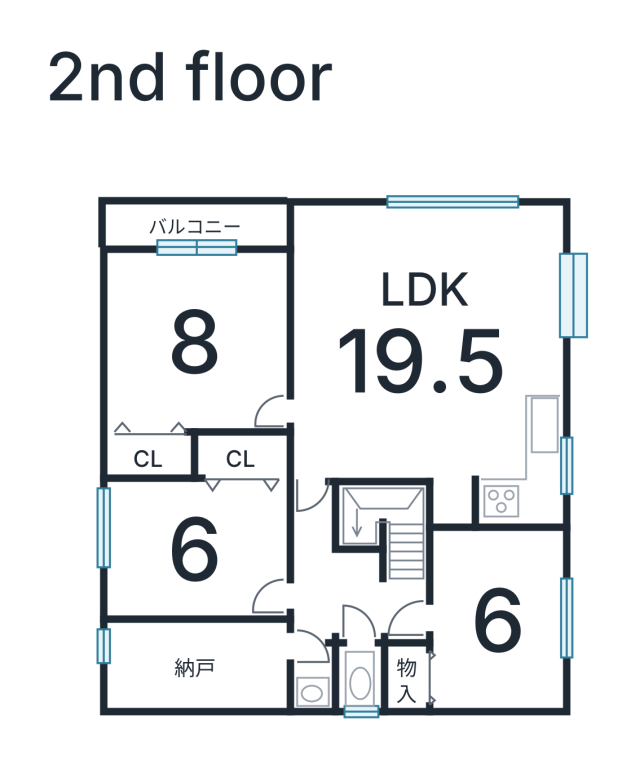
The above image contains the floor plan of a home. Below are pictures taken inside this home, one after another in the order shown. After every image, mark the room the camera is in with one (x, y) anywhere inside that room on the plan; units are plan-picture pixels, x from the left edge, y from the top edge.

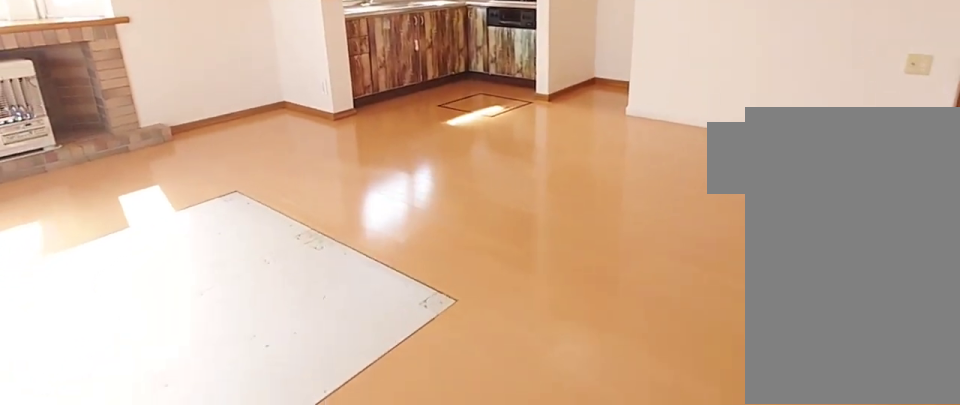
(416, 330)
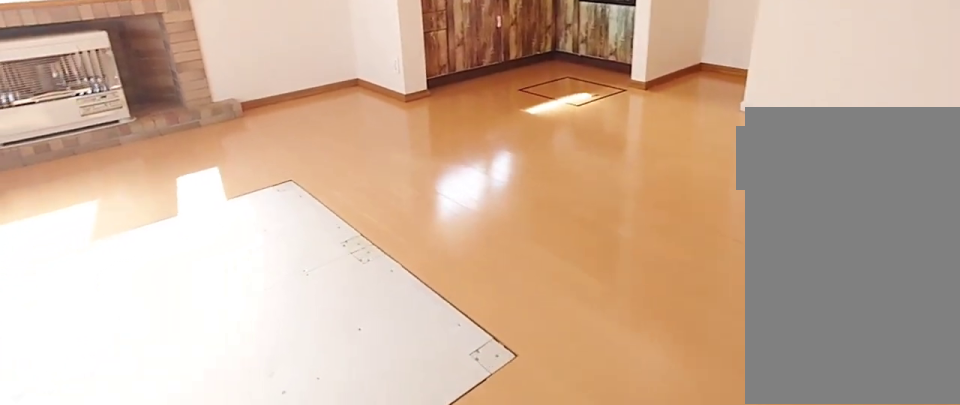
(416, 330)
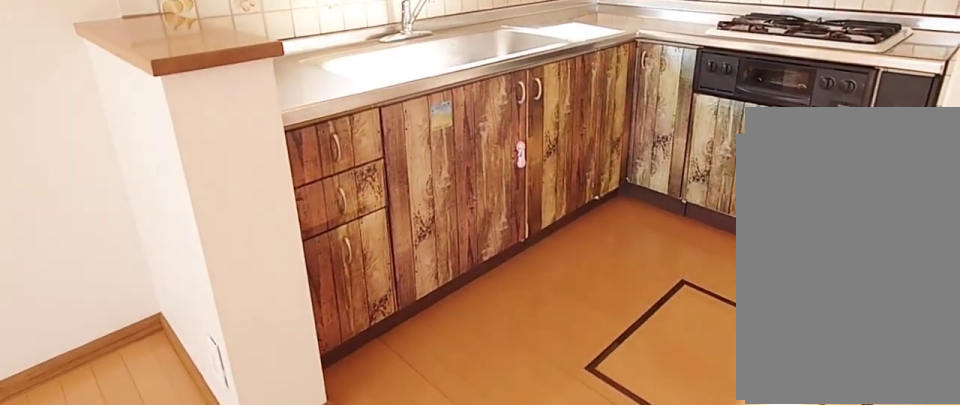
(482, 463)
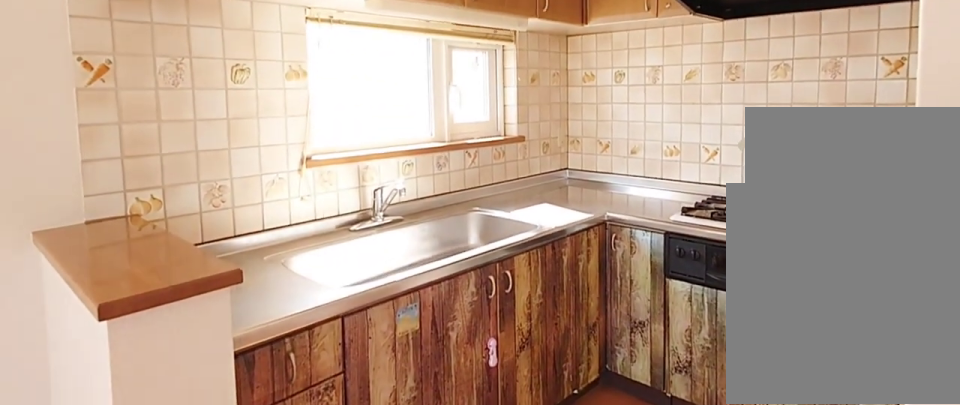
(482, 463)
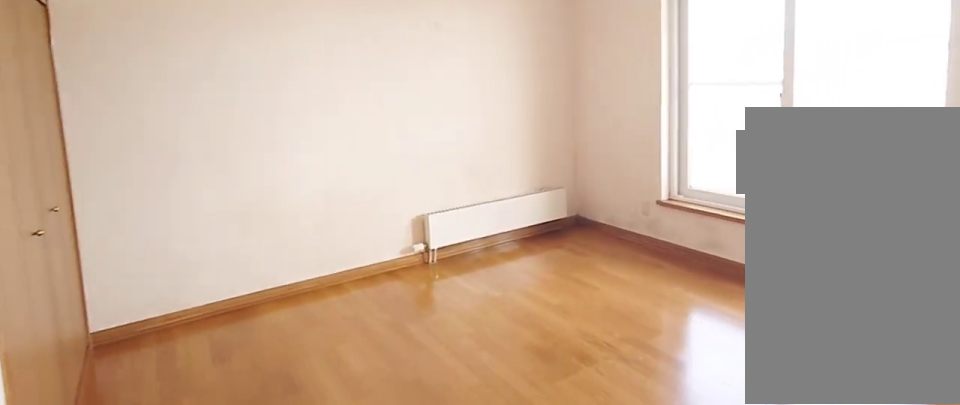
(187, 347)
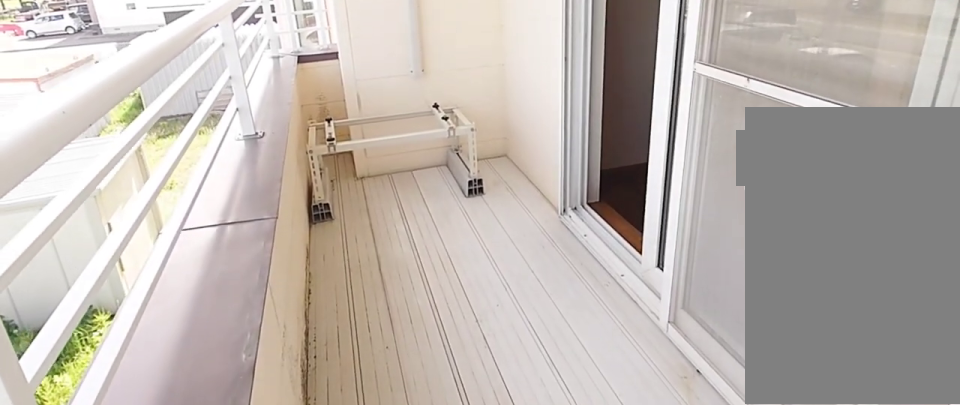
(184, 228)
